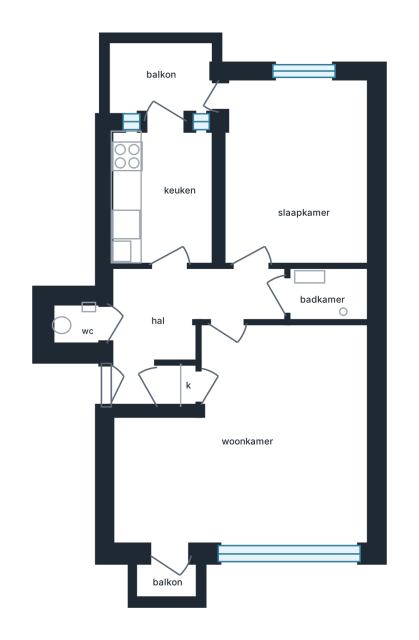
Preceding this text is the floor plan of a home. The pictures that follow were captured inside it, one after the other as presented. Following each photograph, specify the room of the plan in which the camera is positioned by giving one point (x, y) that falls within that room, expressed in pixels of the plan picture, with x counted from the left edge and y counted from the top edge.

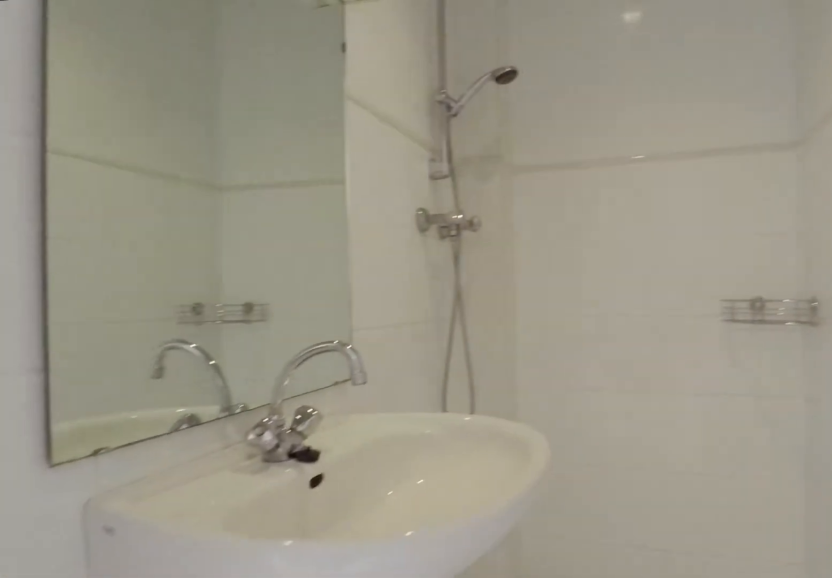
(330, 294)
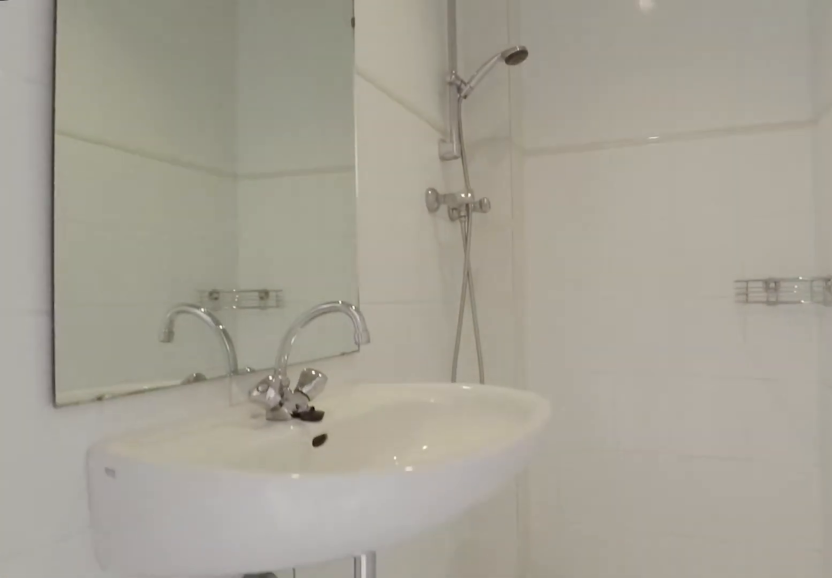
(330, 294)
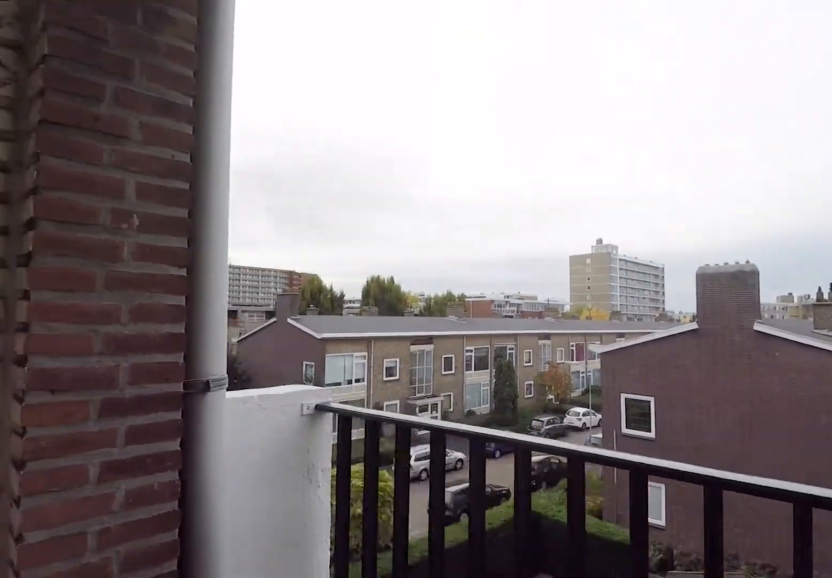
(162, 80)
